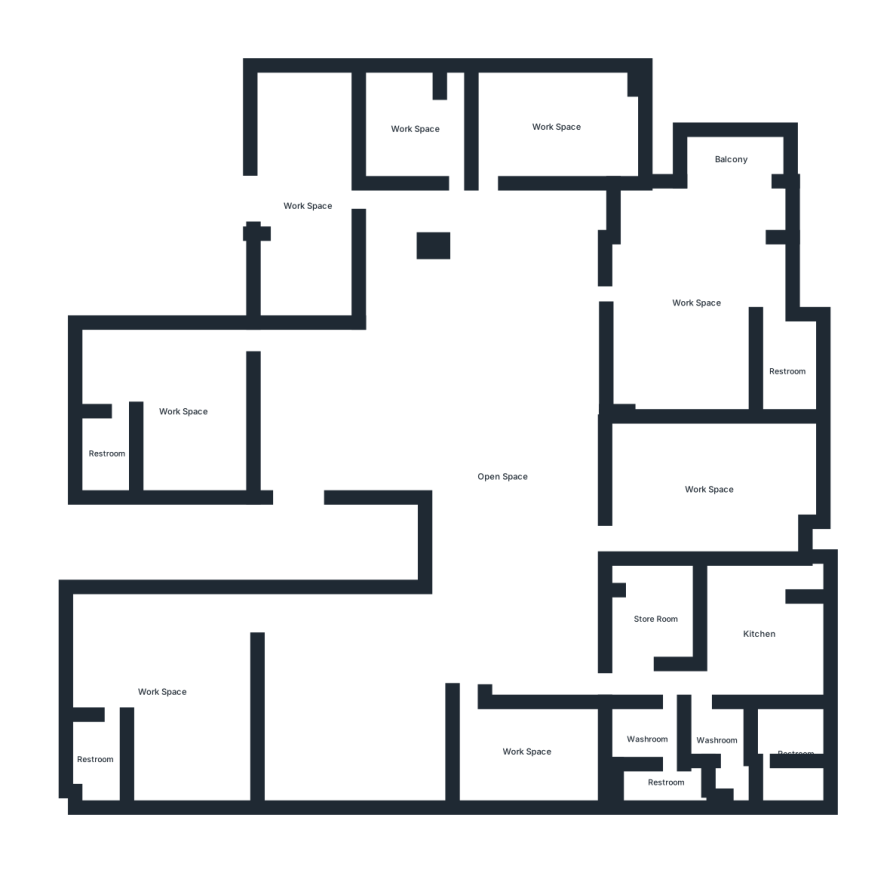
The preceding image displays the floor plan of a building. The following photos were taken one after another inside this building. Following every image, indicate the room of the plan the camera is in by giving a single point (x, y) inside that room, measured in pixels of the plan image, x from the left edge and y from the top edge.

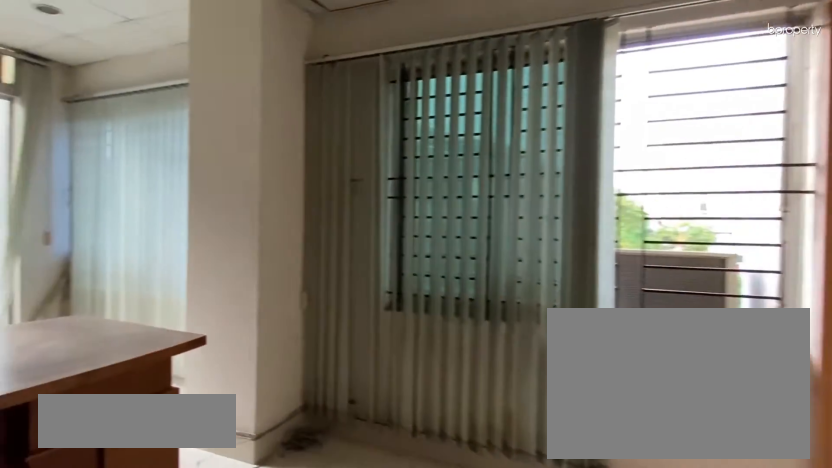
(700, 300)
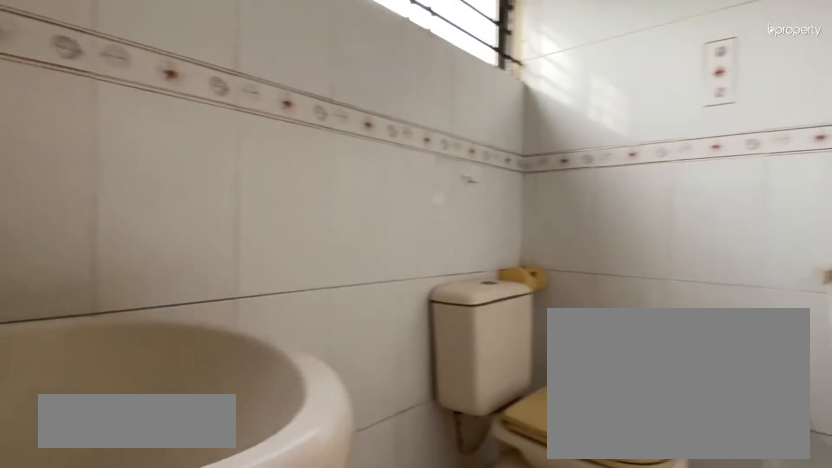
(786, 370)
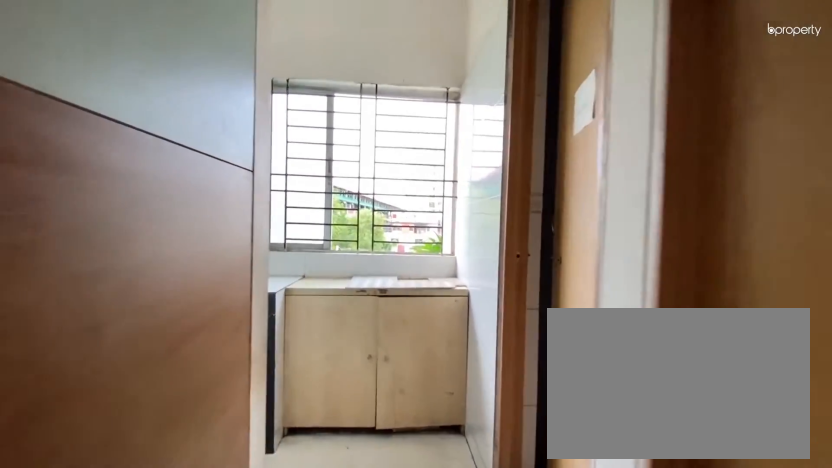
(761, 637)
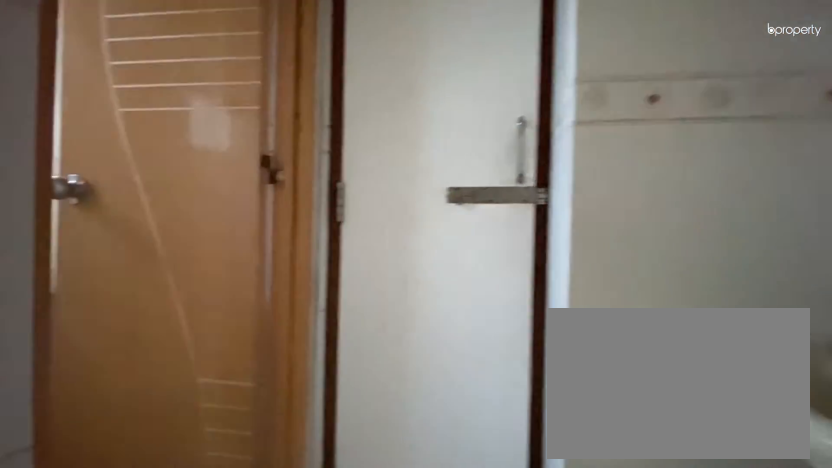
(788, 746)
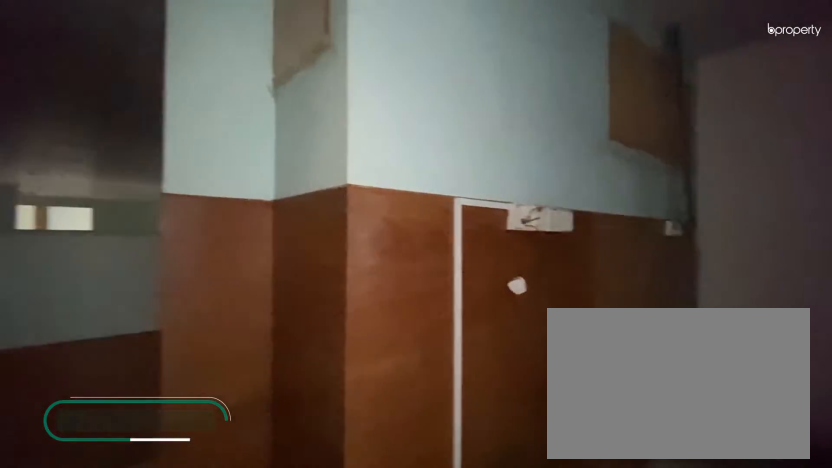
(532, 755)
